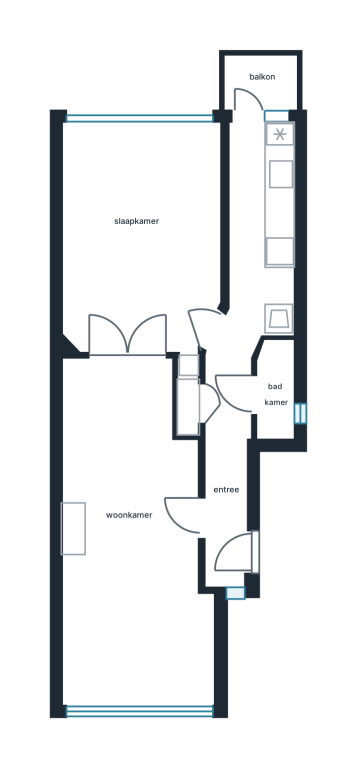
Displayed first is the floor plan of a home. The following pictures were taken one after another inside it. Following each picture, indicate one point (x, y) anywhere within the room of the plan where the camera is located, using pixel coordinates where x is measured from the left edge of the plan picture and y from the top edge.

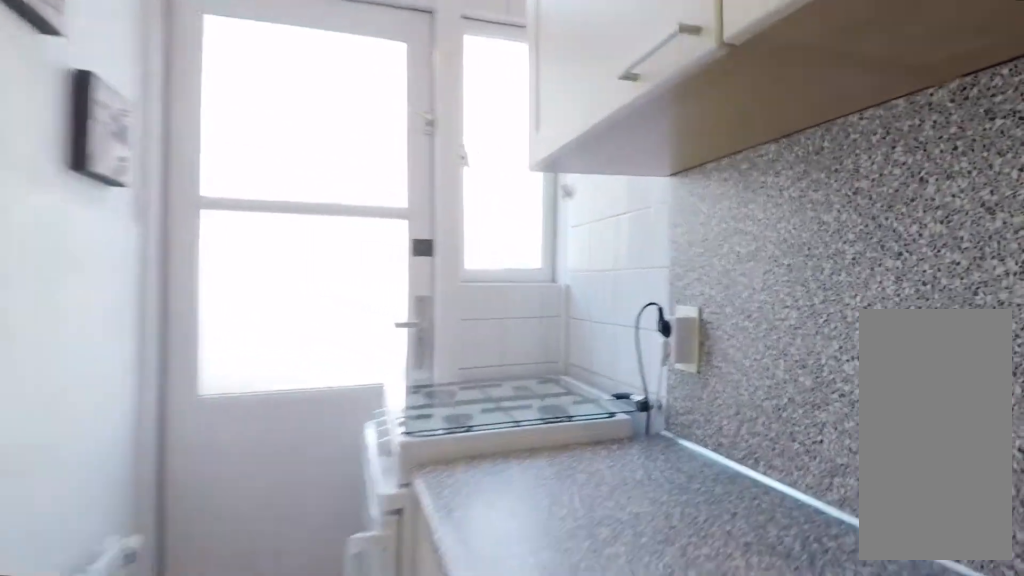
(264, 193)
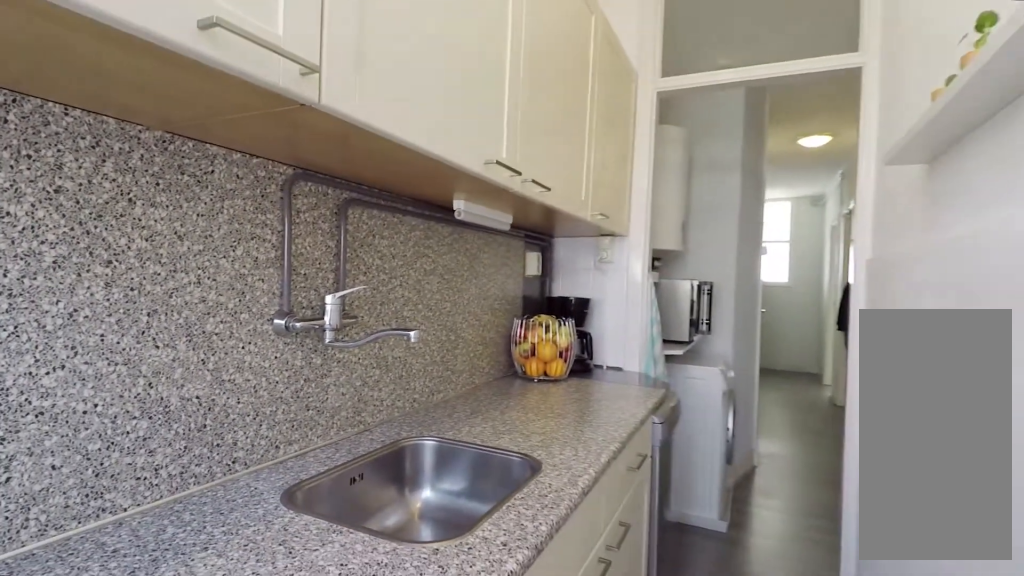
(264, 193)
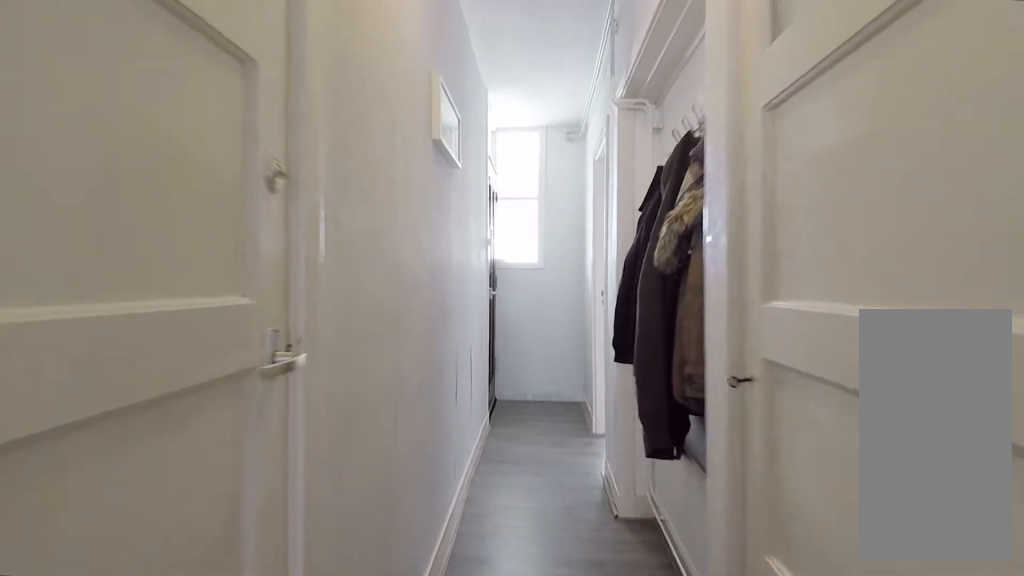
(241, 432)
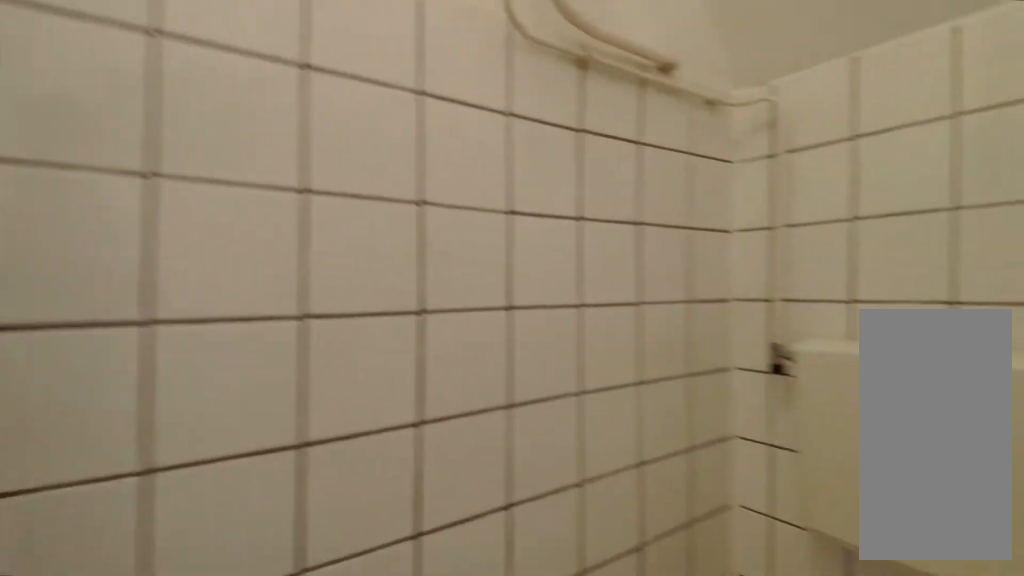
(275, 391)
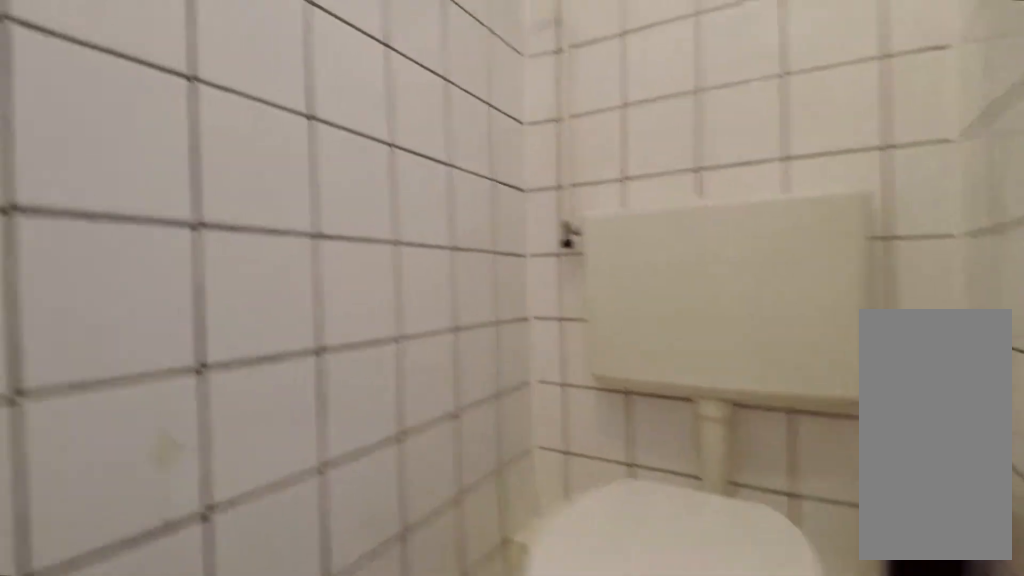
(275, 391)
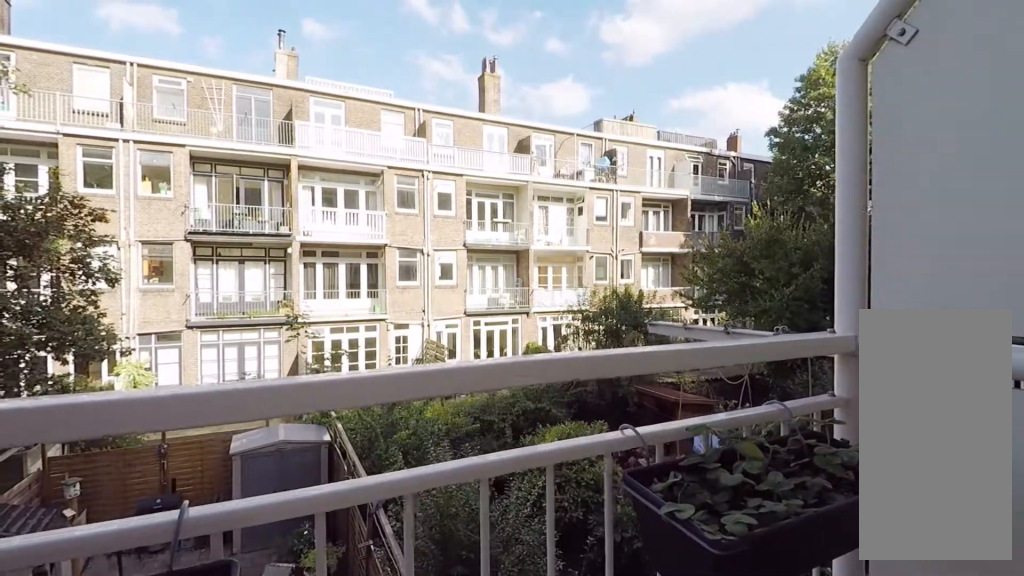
(260, 84)
